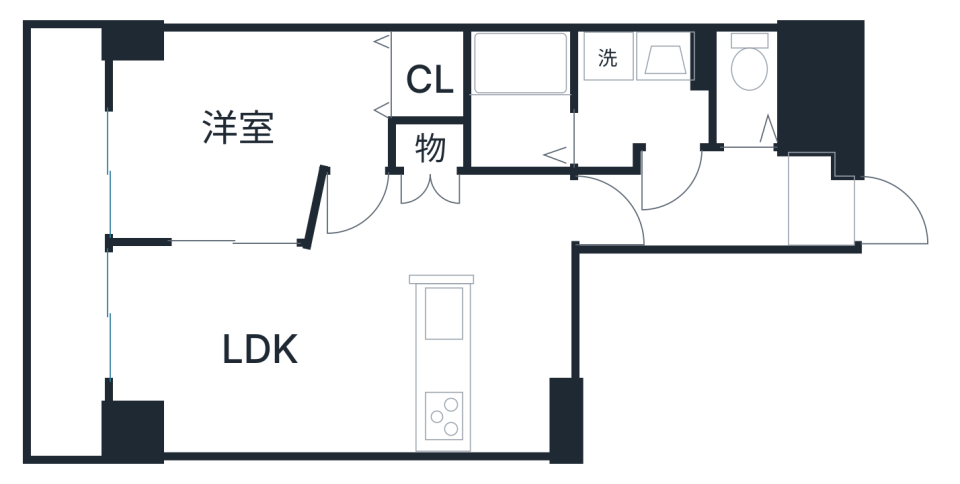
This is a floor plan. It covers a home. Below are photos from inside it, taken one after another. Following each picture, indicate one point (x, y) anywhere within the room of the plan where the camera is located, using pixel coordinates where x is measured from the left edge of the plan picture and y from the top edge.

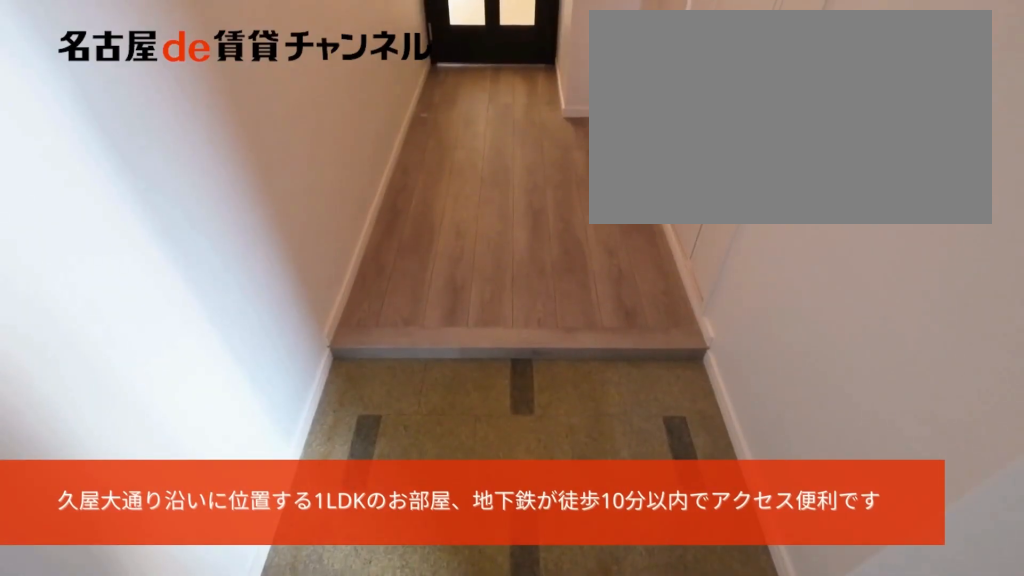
(824, 203)
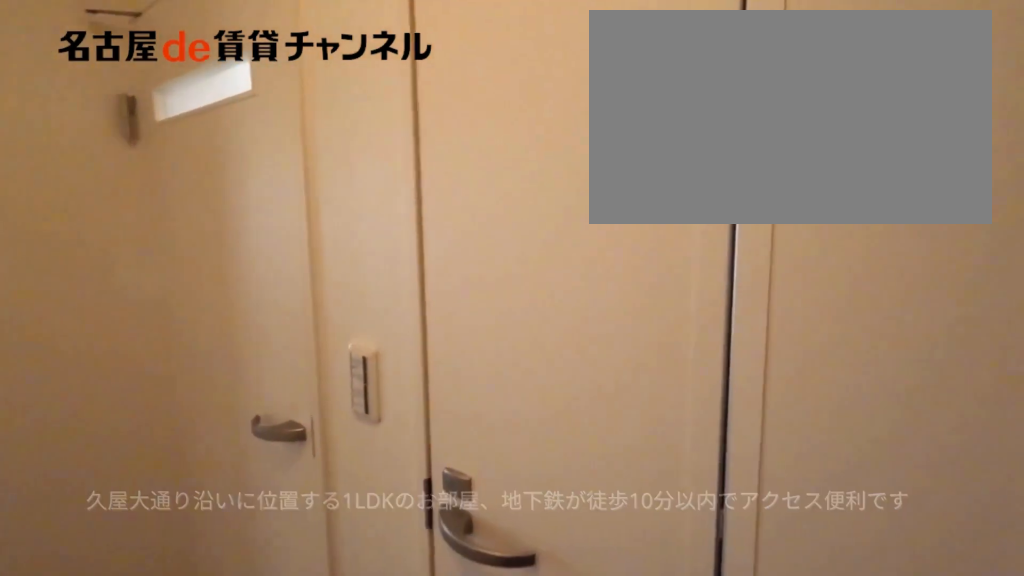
(824, 203)
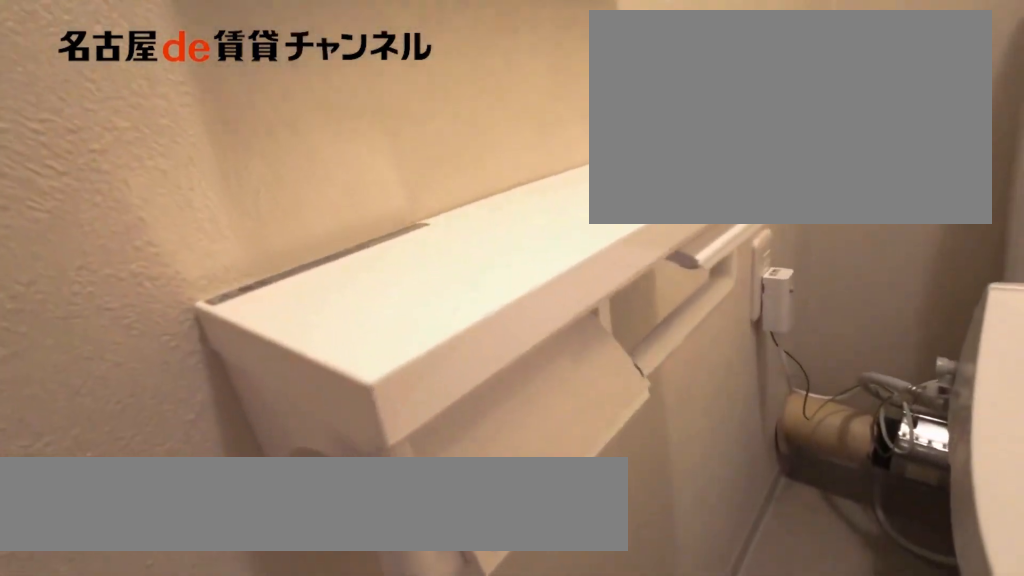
(748, 92)
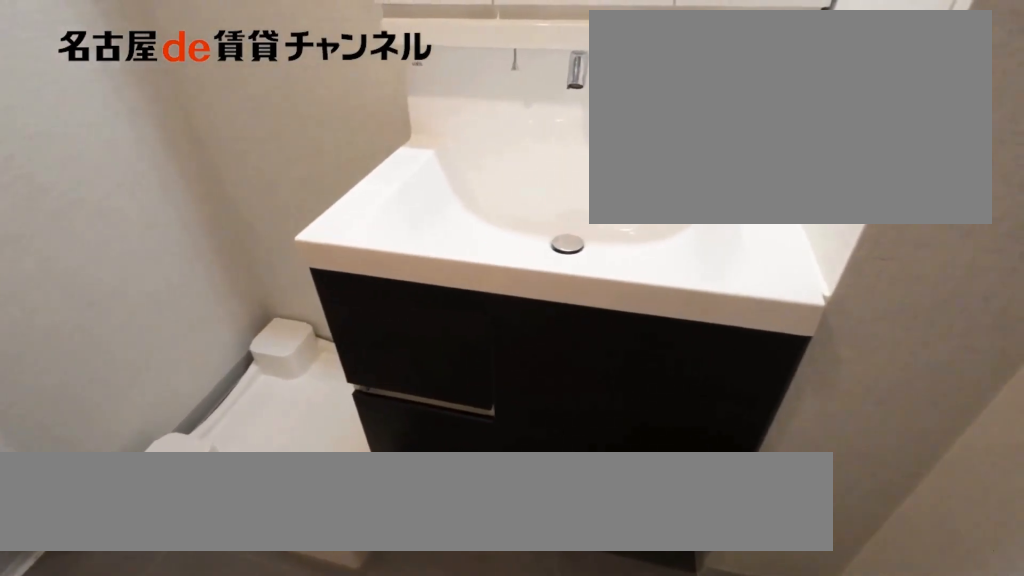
(642, 93)
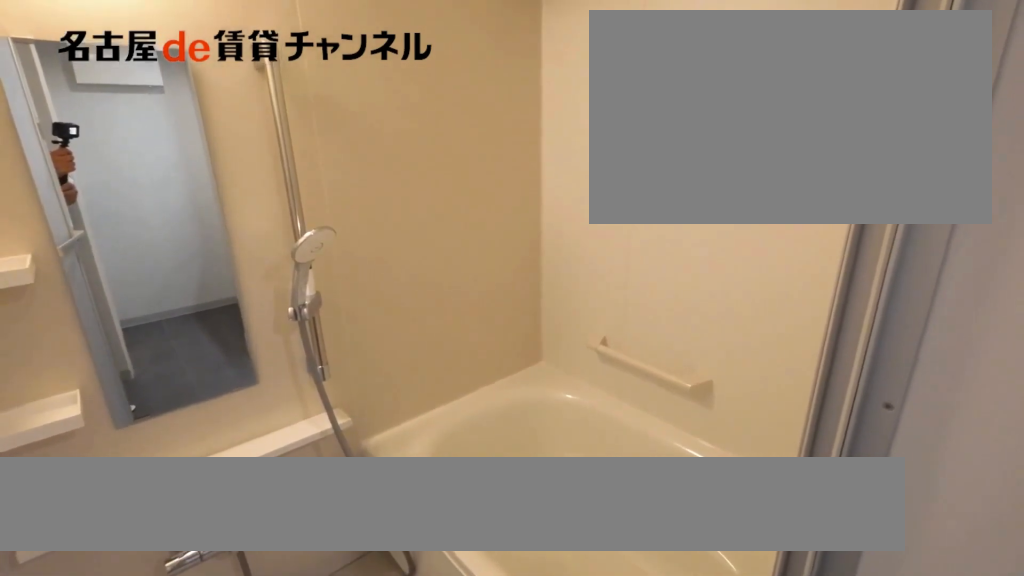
(517, 103)
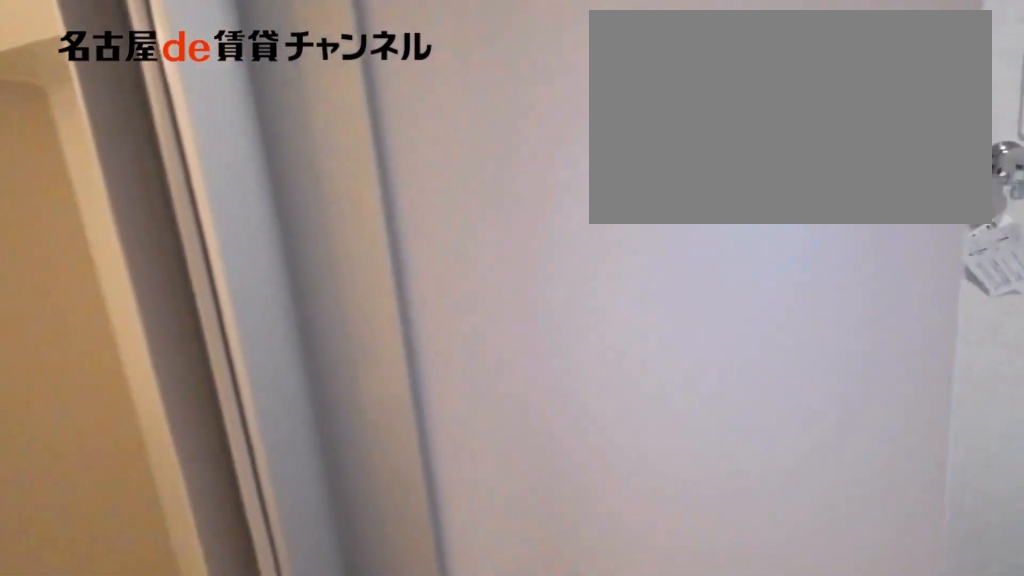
(517, 103)
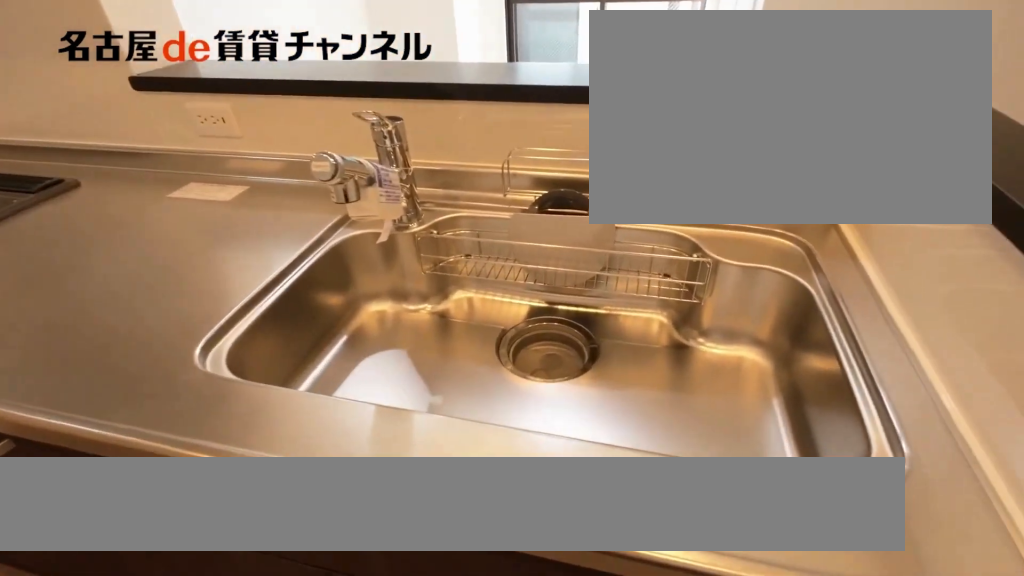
(492, 369)
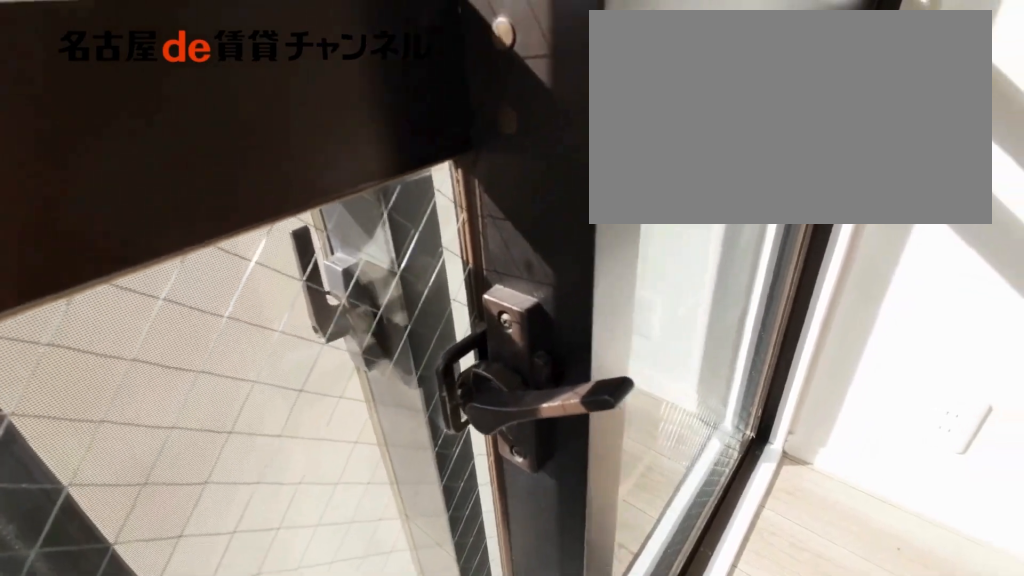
(258, 350)
